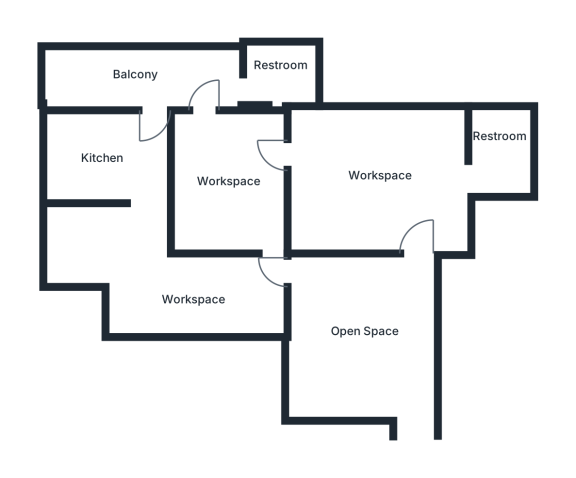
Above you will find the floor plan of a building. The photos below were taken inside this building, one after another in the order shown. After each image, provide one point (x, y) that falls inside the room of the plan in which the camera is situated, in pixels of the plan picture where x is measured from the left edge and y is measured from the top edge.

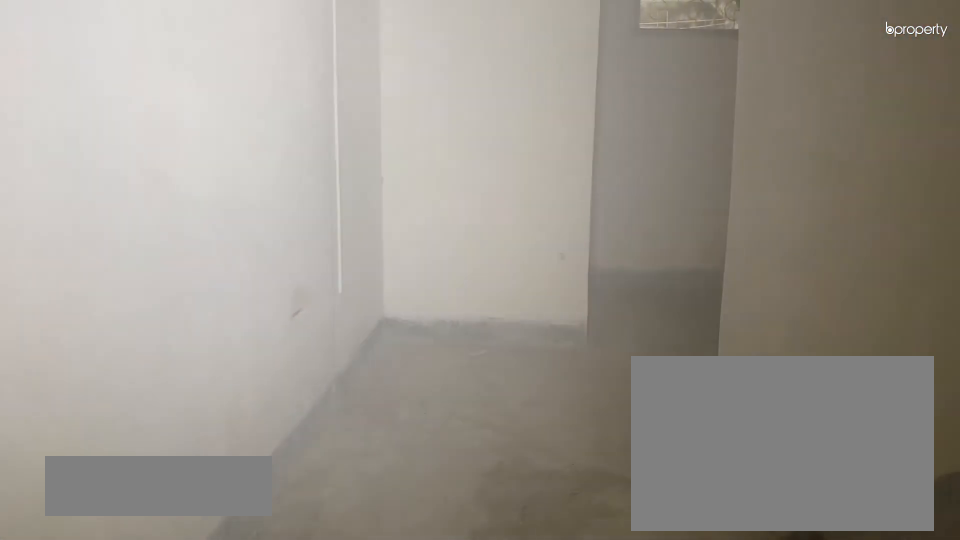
(229, 301)
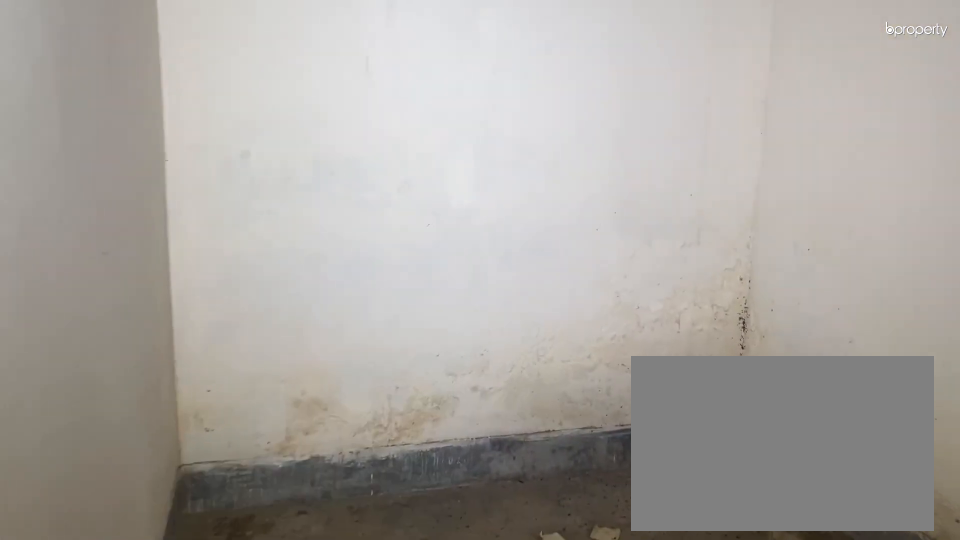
(90, 243)
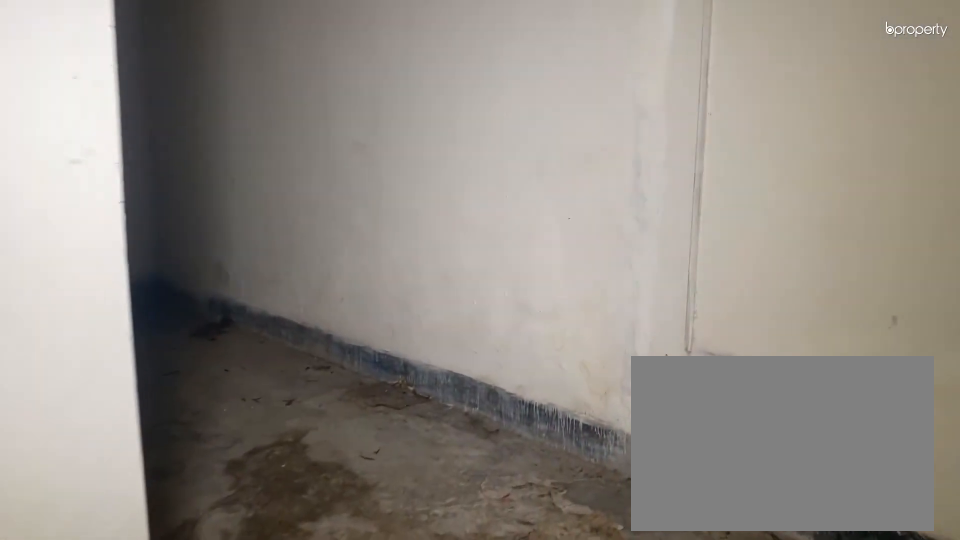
(217, 300)
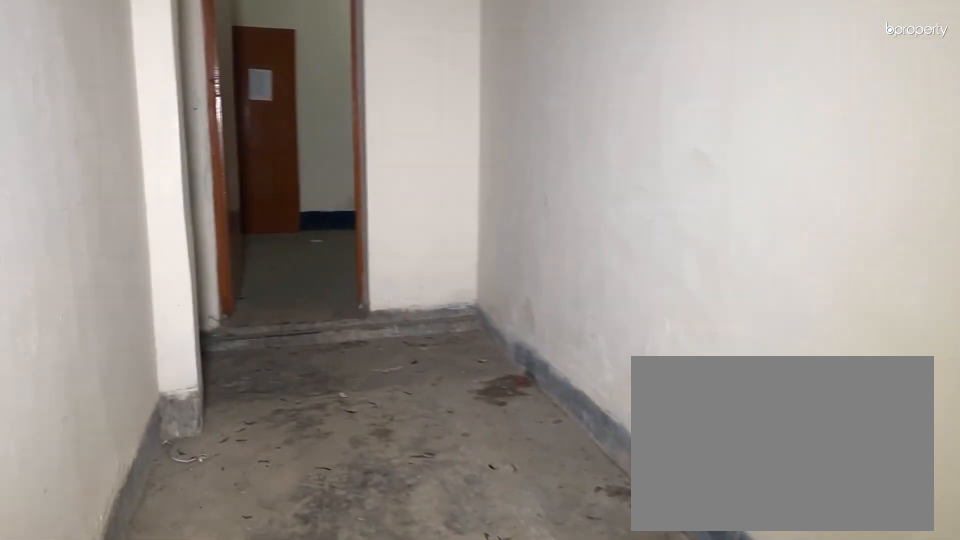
(217, 300)
